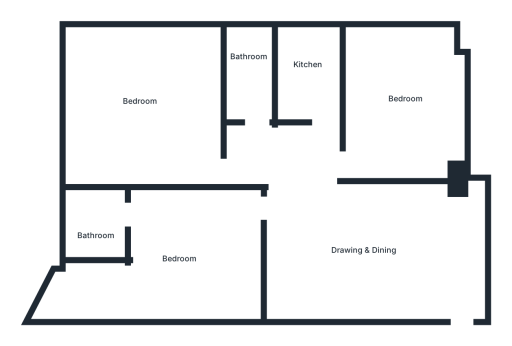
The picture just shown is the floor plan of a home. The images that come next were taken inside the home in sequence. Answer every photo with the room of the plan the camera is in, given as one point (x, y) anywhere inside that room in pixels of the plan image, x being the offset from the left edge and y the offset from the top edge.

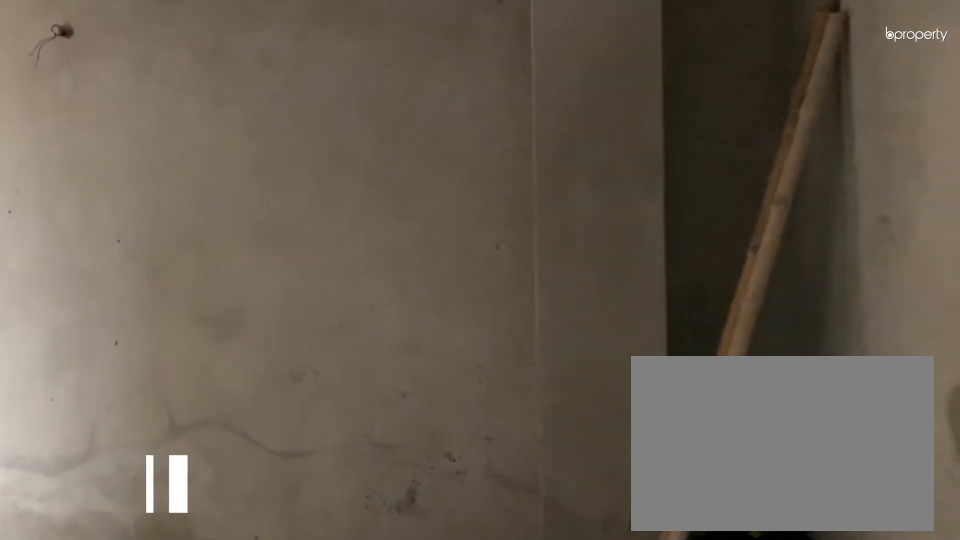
(464, 286)
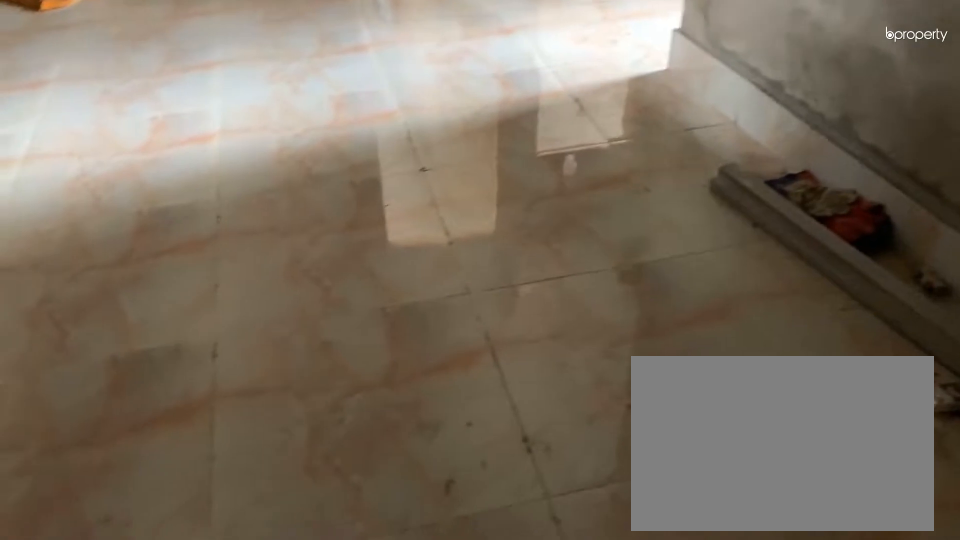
(372, 250)
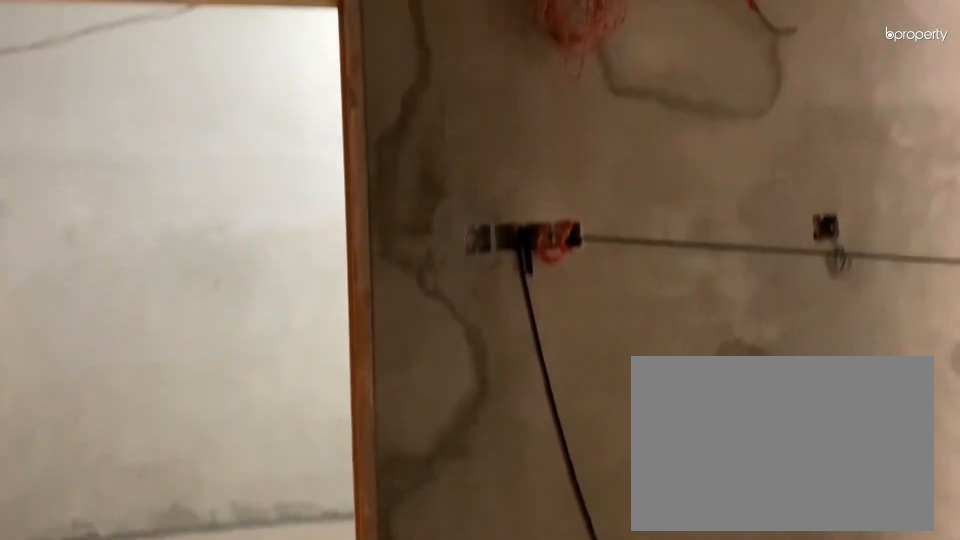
(372, 250)
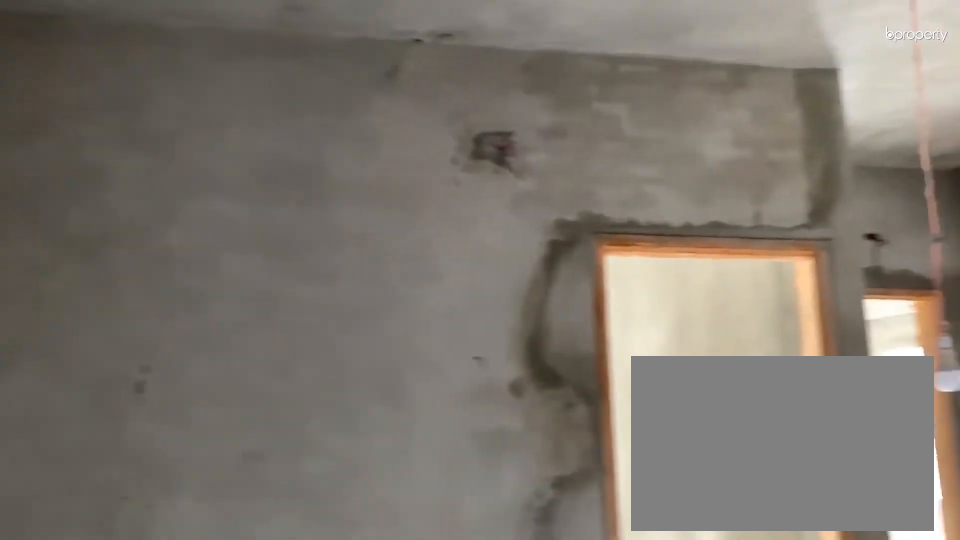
(290, 253)
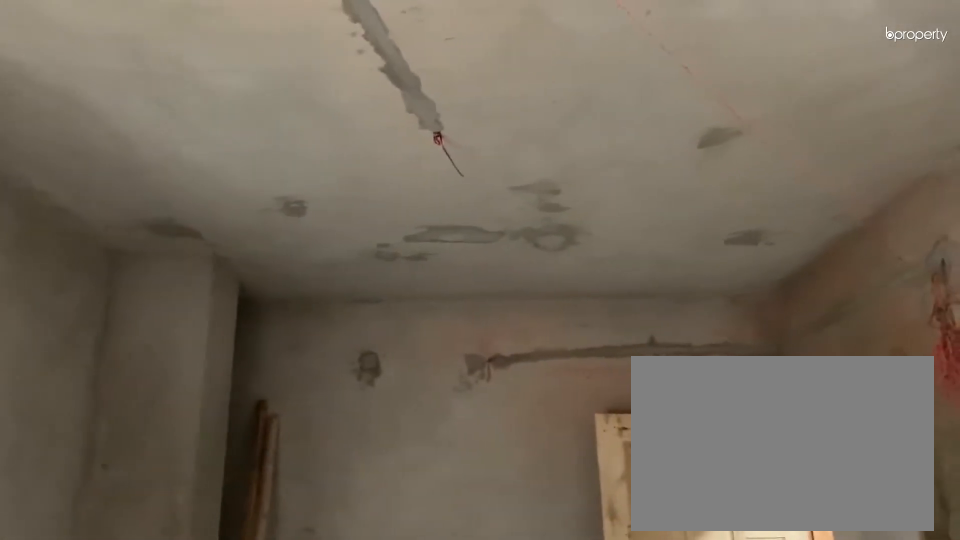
(373, 255)
